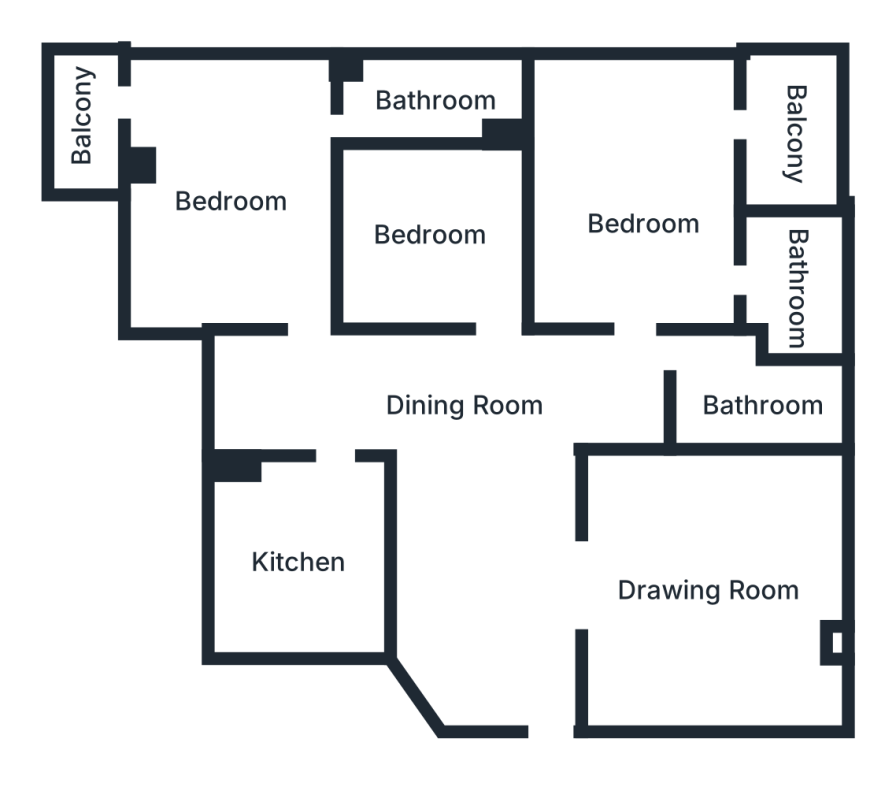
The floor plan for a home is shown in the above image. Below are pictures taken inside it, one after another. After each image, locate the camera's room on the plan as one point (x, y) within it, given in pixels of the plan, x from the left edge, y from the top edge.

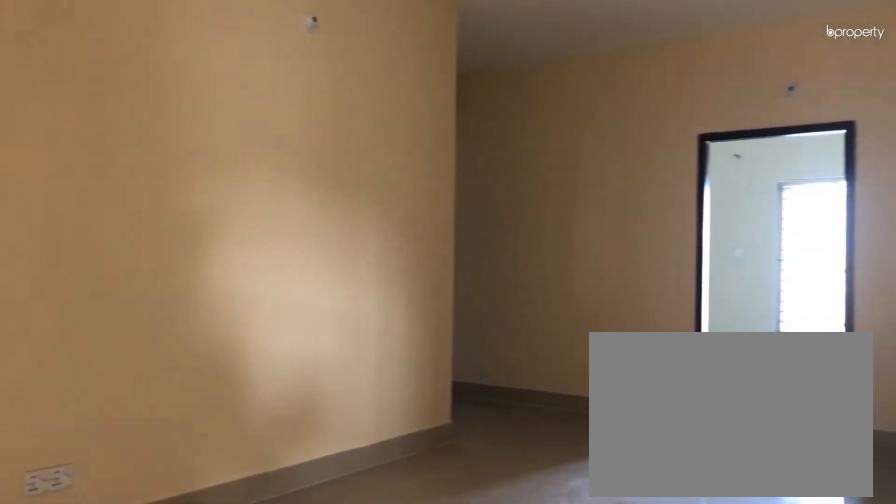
(471, 407)
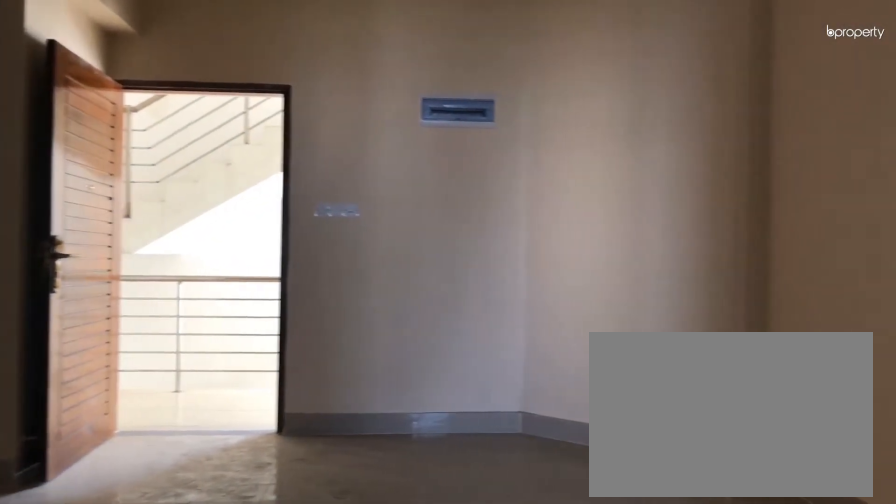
(470, 407)
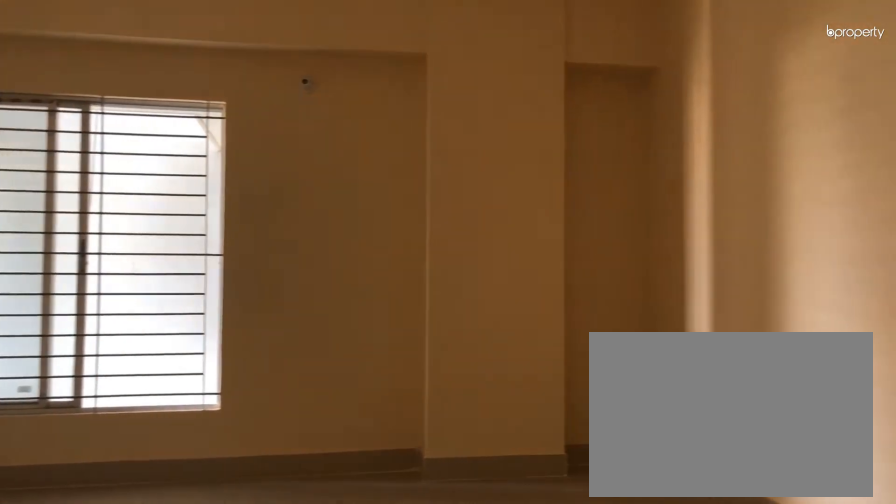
(714, 590)
